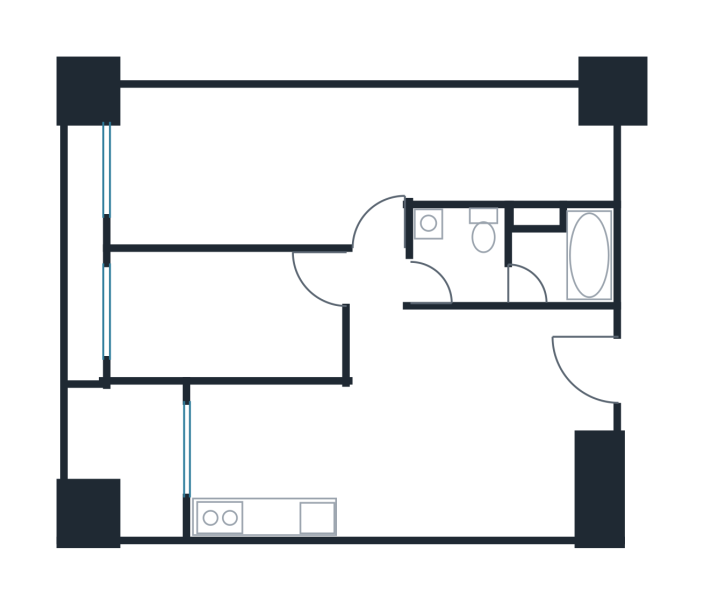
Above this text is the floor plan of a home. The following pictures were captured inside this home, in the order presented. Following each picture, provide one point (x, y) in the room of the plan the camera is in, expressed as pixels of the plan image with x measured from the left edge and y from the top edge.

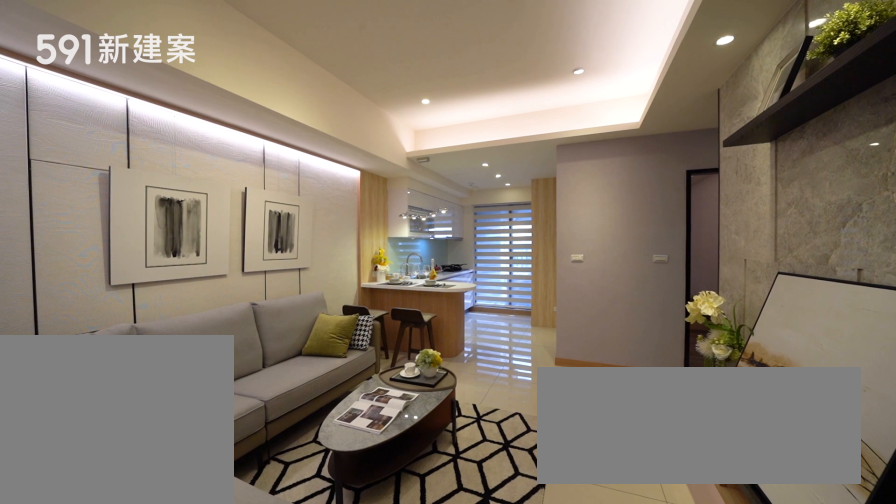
(493, 424)
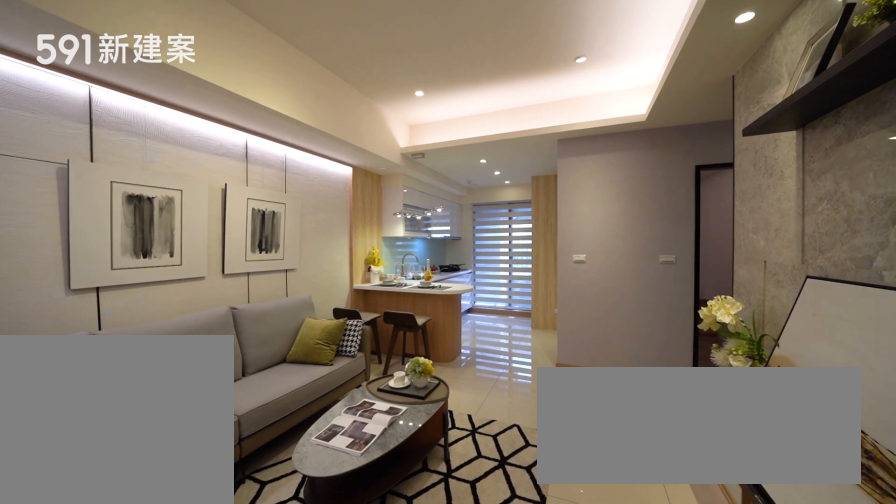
(493, 424)
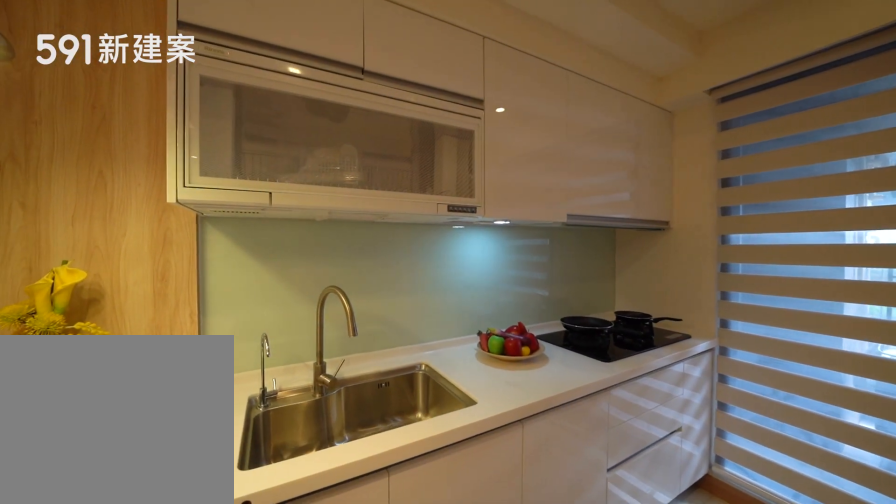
(283, 462)
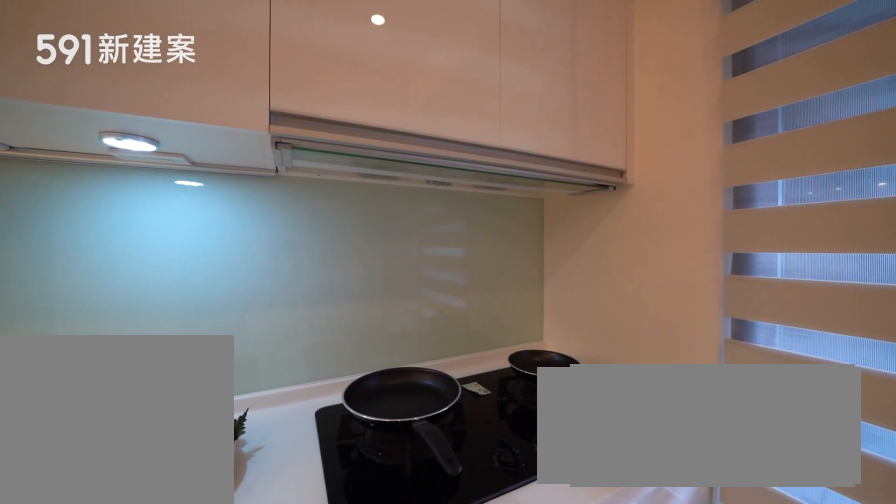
(283, 462)
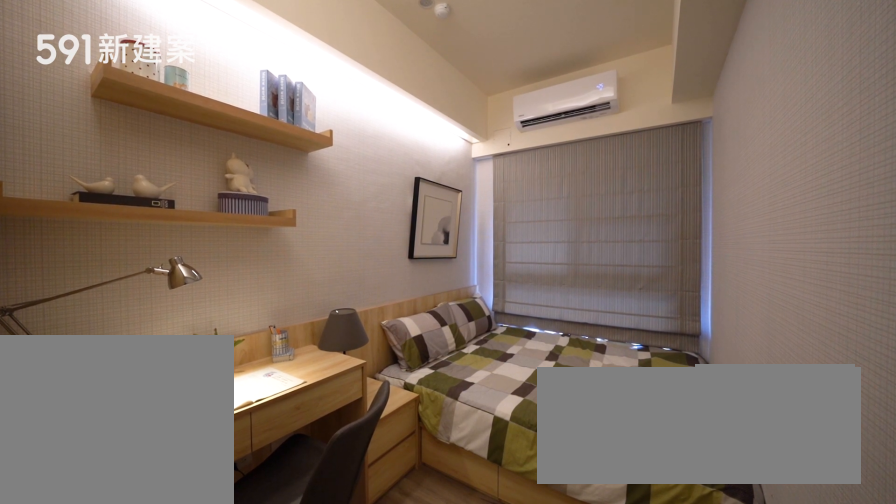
(225, 314)
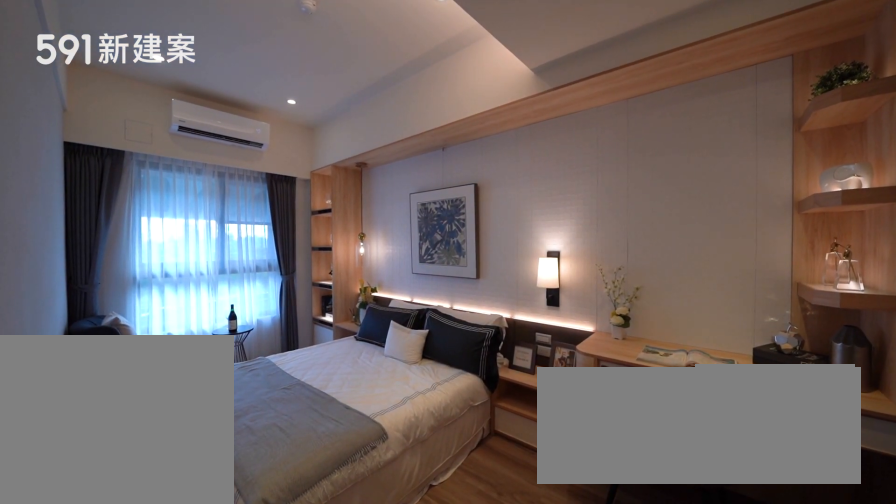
(253, 167)
